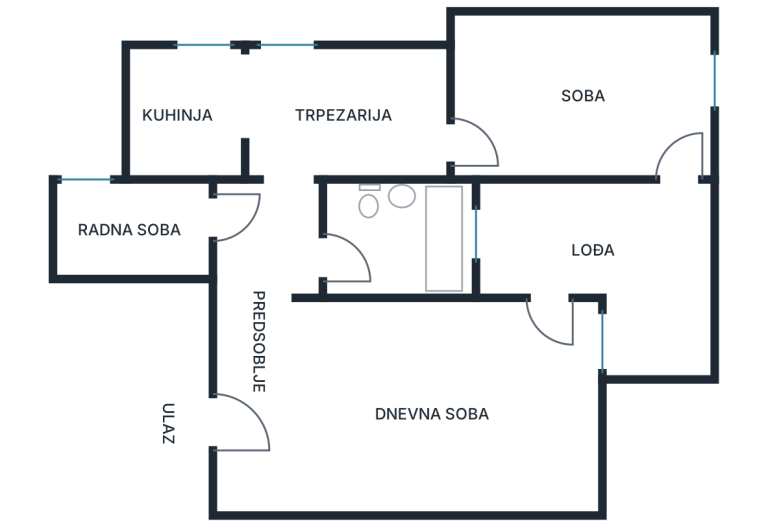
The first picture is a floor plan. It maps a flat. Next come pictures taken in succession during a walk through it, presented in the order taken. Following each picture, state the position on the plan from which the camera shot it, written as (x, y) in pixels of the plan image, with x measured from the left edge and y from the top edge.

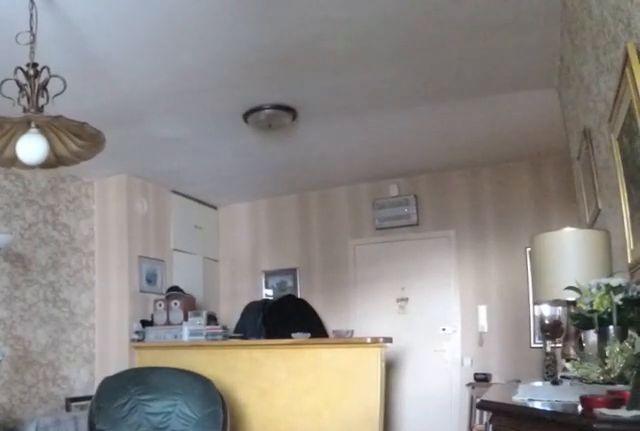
(560, 354)
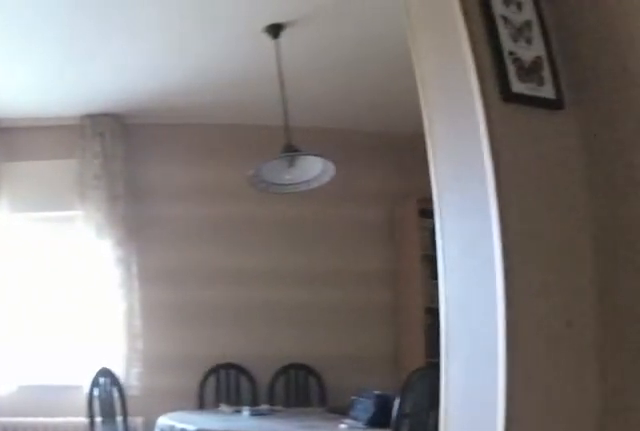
(275, 254)
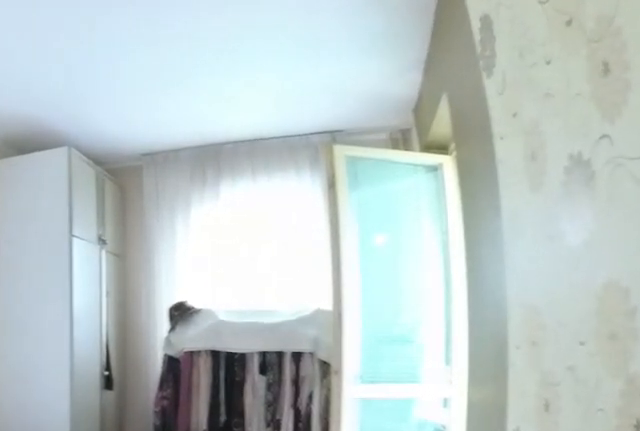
(434, 137)
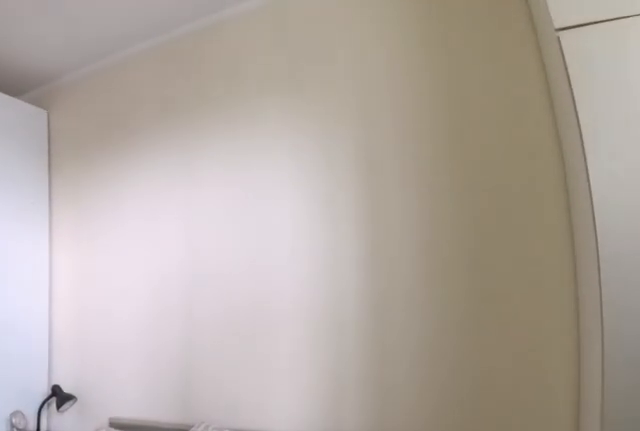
(693, 152)
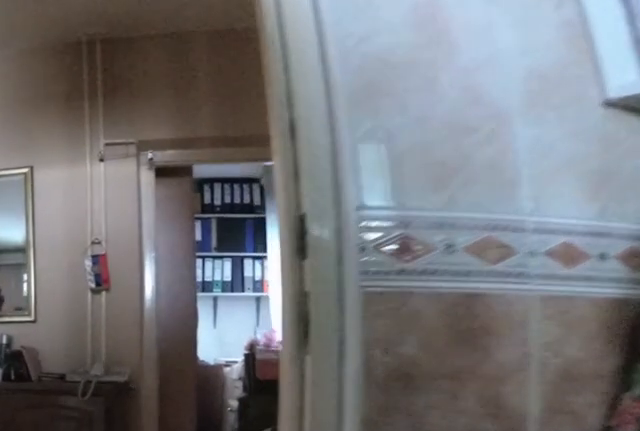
(393, 267)
